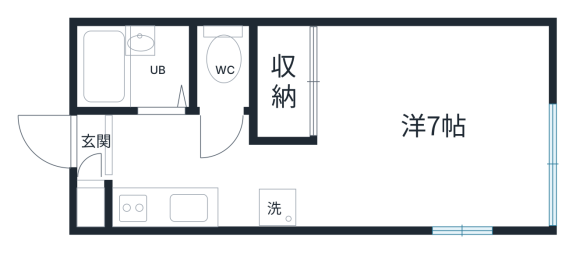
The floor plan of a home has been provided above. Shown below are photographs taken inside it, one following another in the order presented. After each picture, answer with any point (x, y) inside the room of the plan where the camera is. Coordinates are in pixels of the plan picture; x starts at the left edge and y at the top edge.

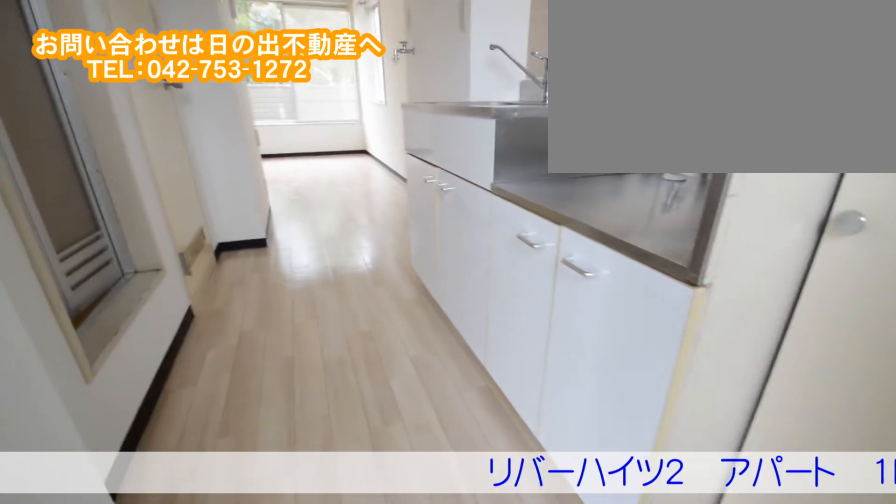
(147, 145)
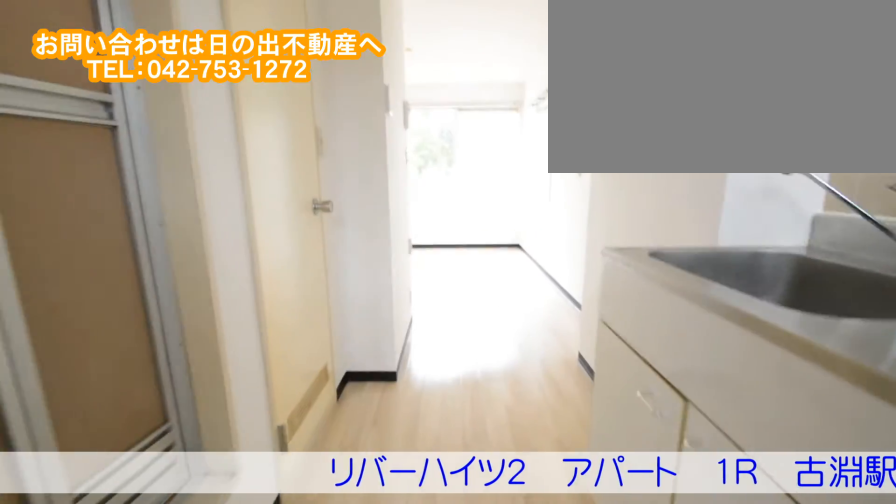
(147, 145)
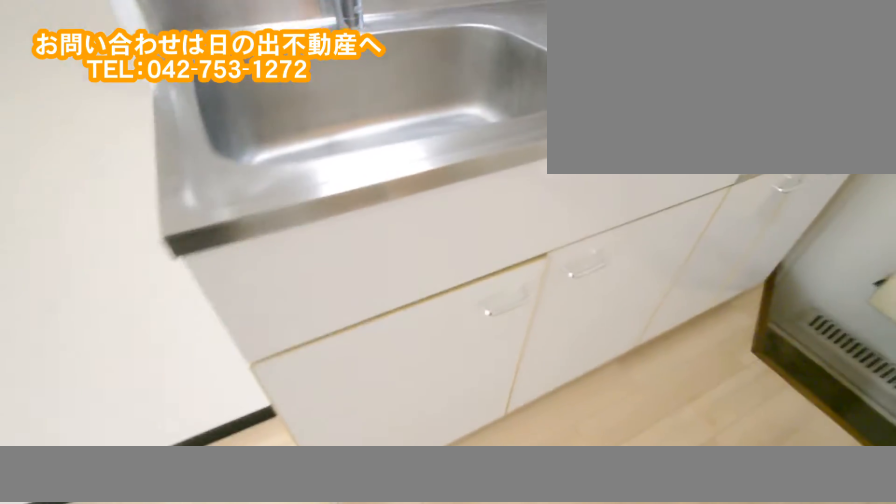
(187, 148)
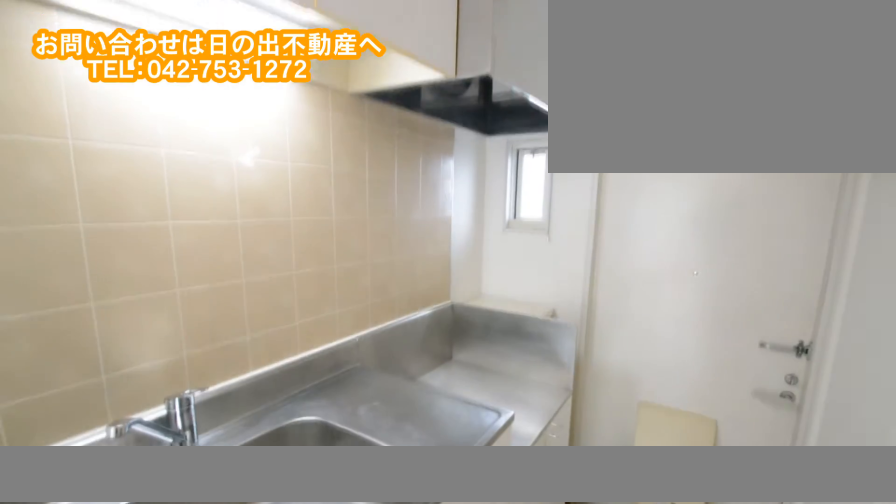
(187, 148)
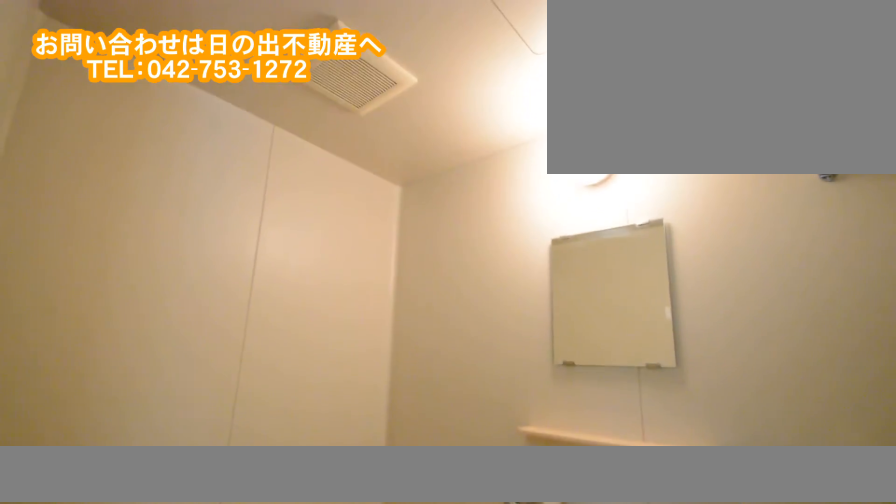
(128, 75)
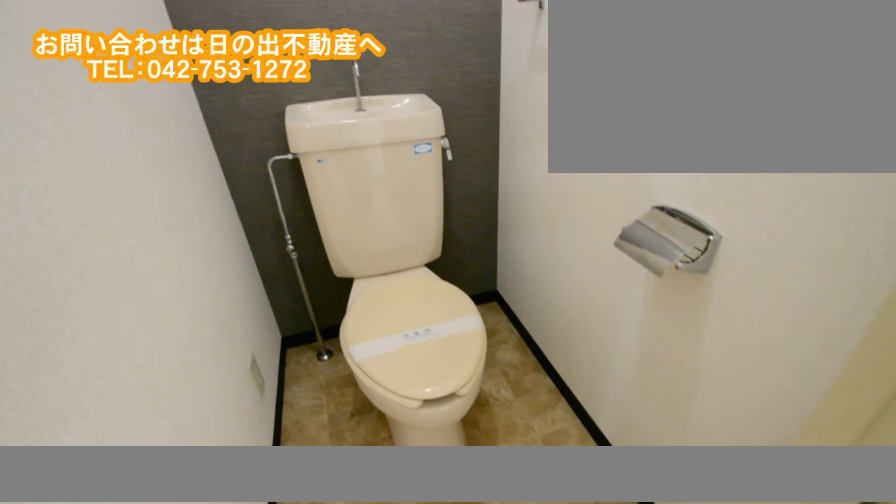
(217, 72)
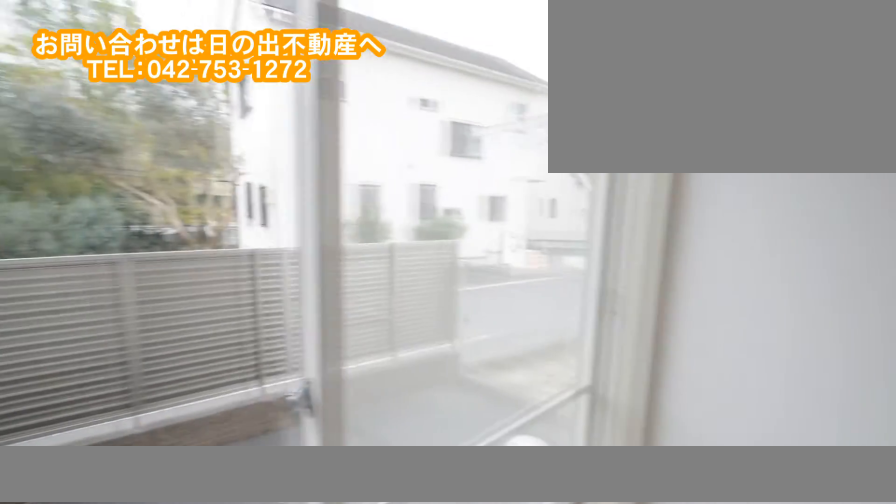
(441, 80)
